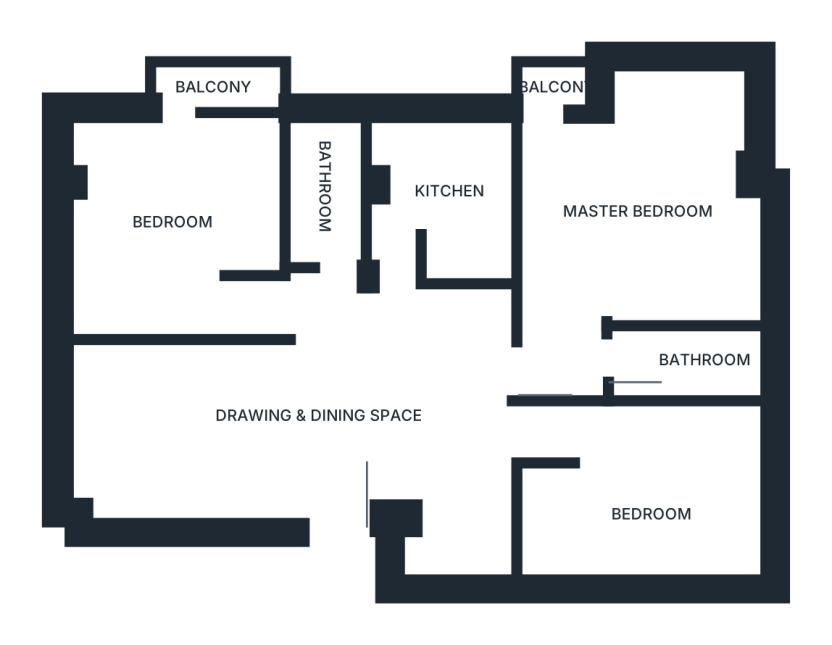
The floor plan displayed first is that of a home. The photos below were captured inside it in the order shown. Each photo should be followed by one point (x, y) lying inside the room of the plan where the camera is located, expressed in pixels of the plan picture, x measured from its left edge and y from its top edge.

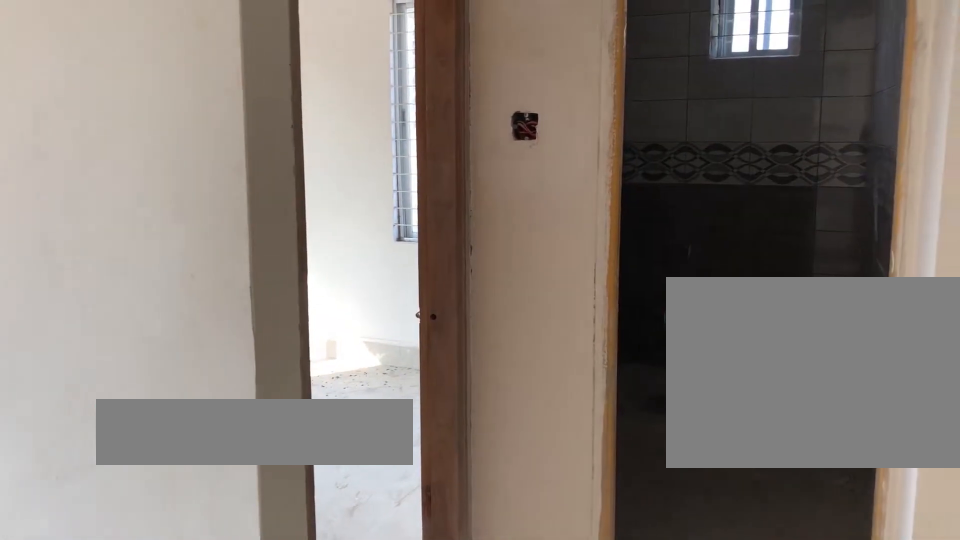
(290, 459)
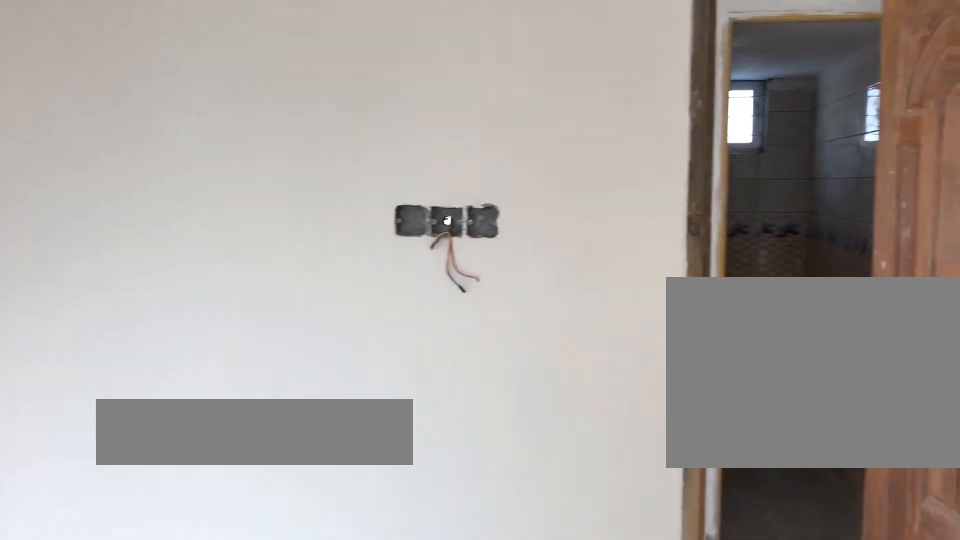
(290, 460)
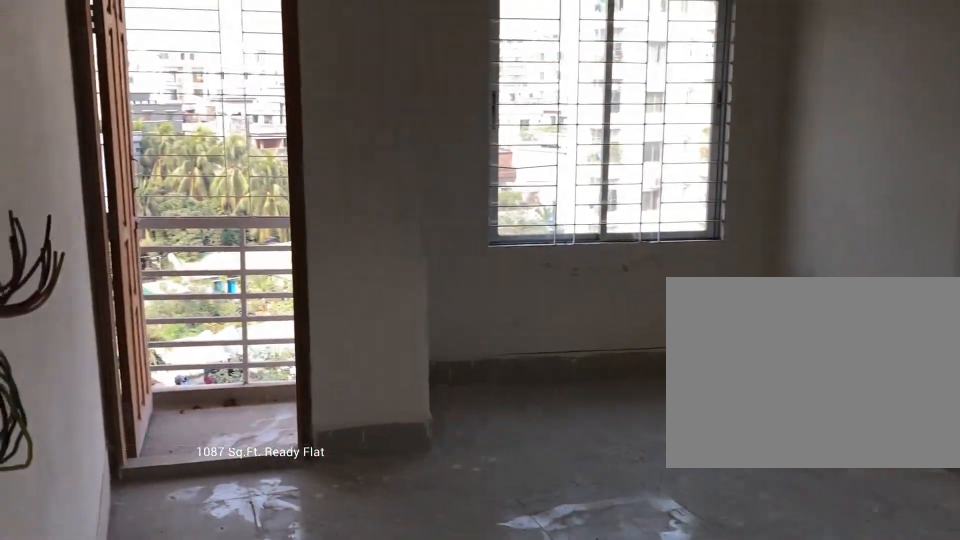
(627, 243)
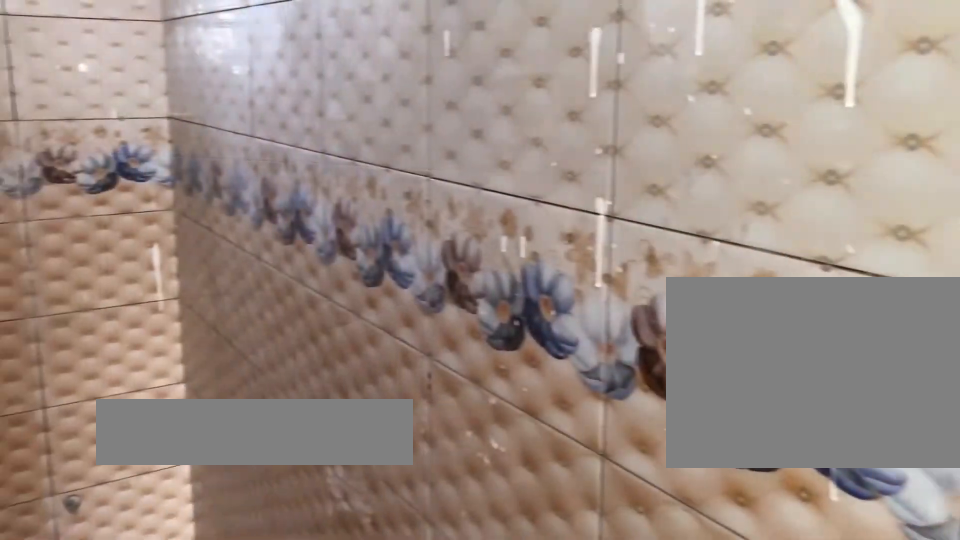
(704, 365)
